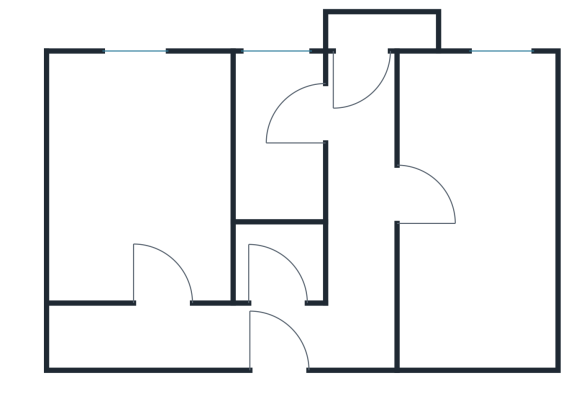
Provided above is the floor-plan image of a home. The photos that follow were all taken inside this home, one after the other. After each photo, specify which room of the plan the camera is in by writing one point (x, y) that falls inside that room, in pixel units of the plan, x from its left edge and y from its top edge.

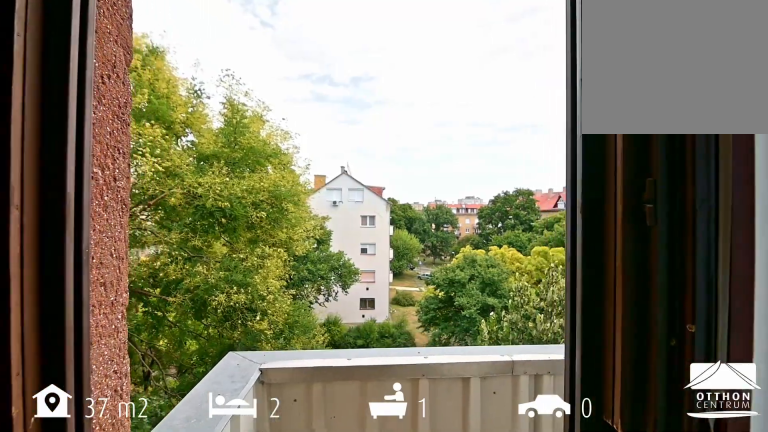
(380, 34)
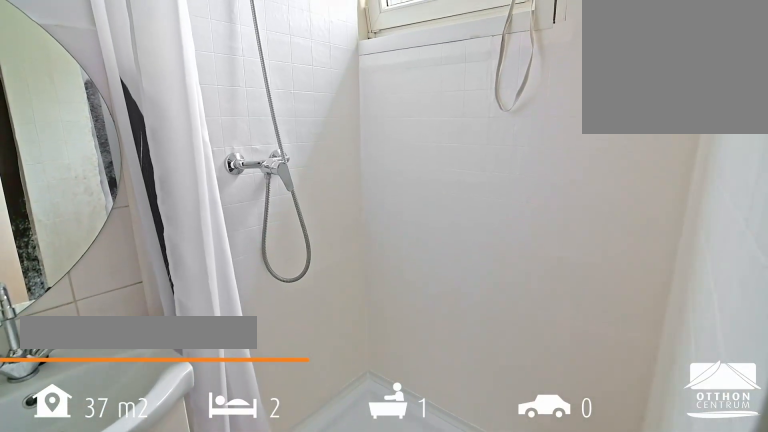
(278, 117)
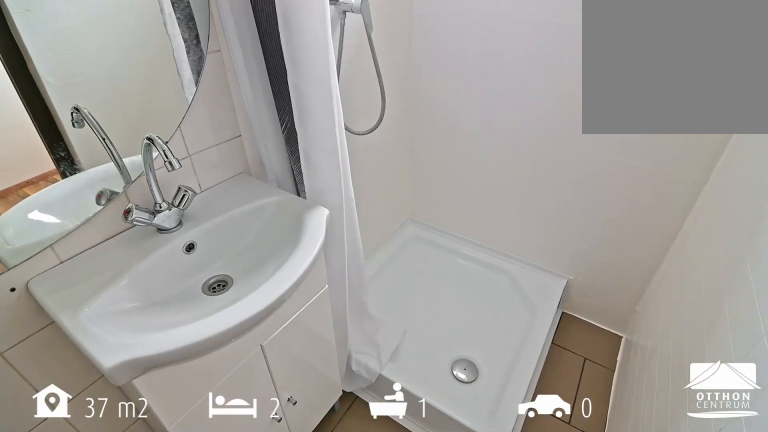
(278, 116)
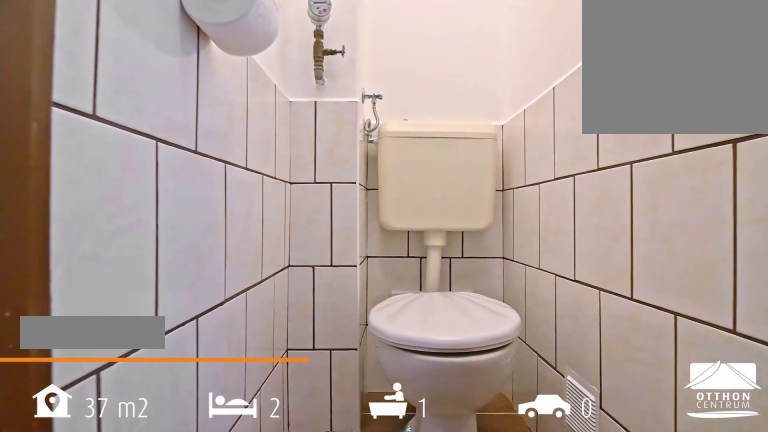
(279, 266)
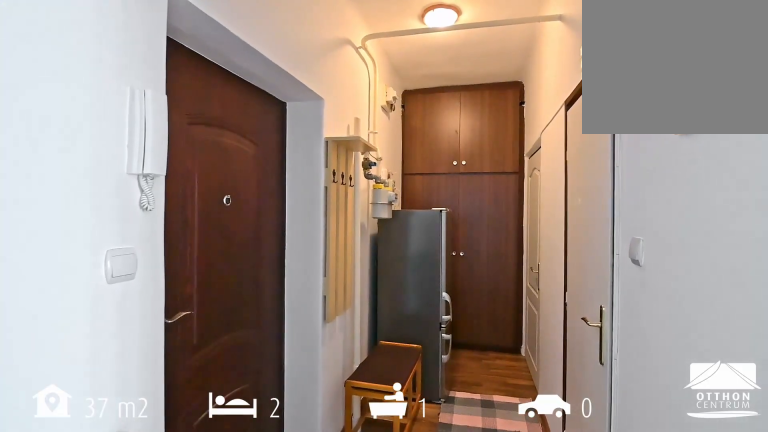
(280, 352)
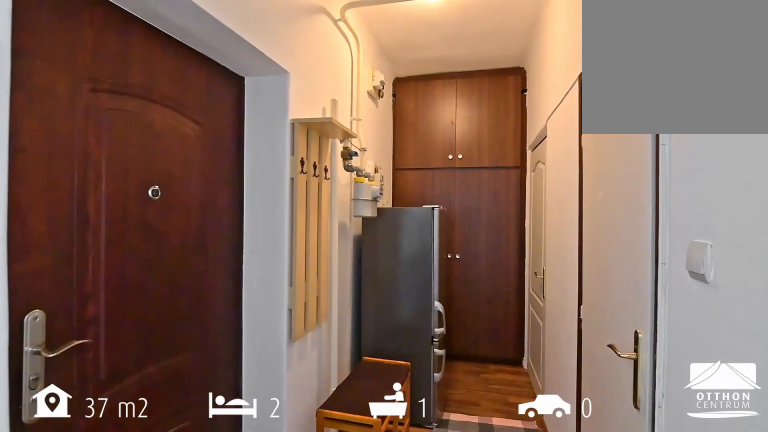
(280, 351)
